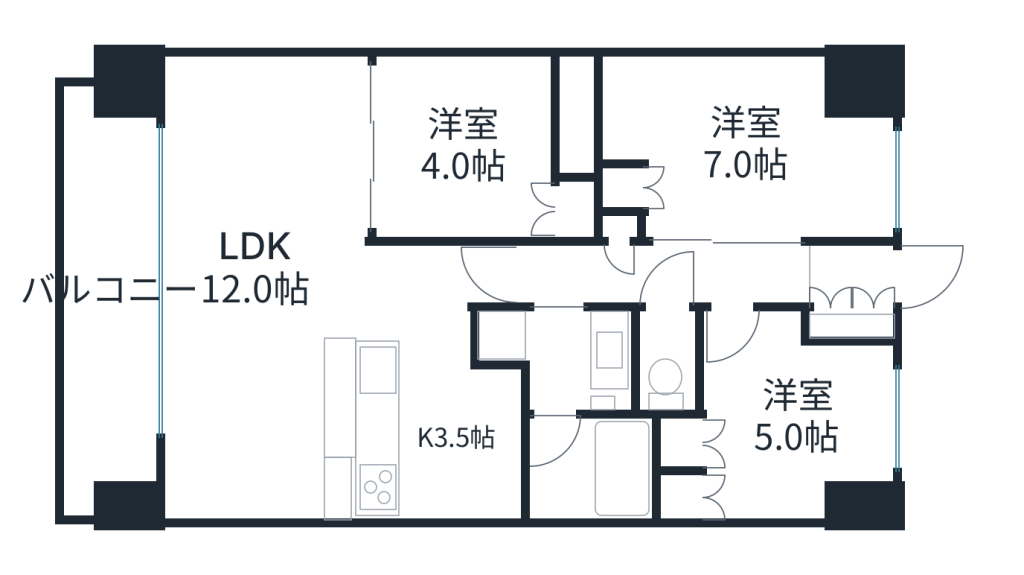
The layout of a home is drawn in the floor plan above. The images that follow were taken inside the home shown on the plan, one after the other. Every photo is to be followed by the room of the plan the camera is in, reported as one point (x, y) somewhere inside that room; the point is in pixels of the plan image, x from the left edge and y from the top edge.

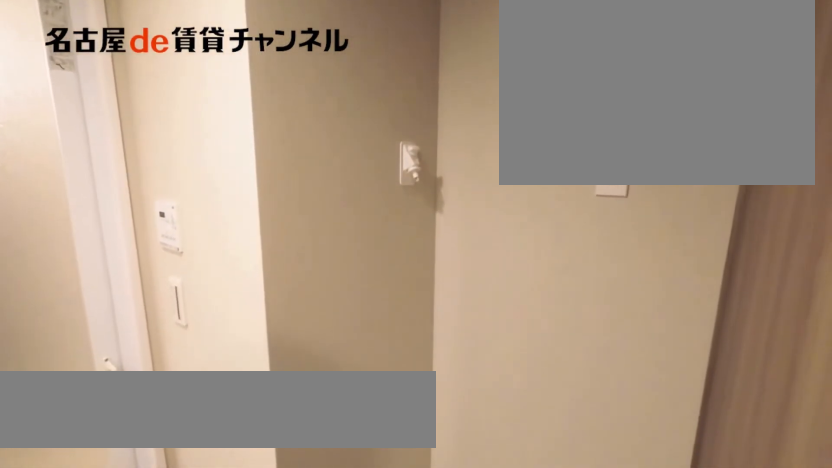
(563, 356)
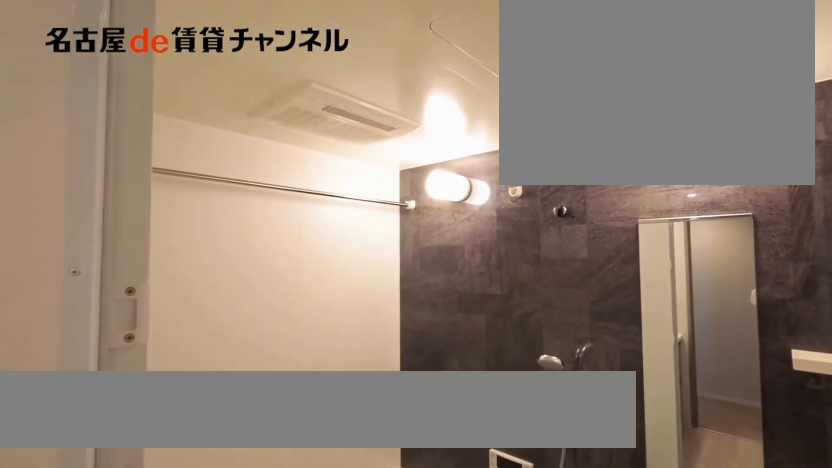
(584, 467)
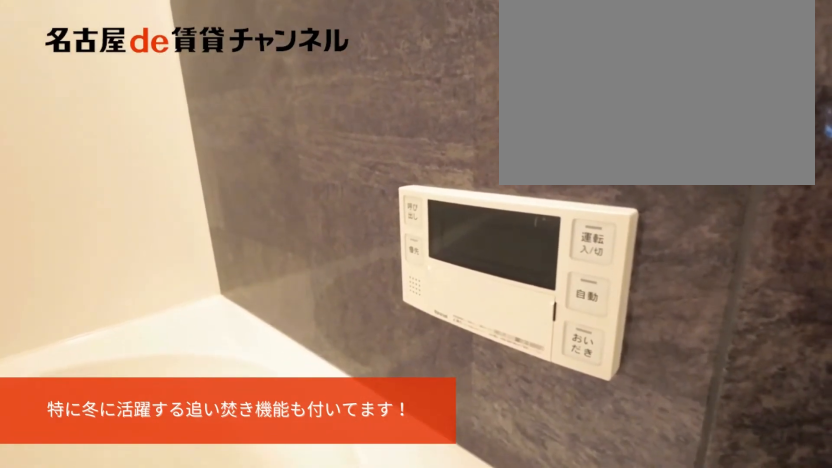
(584, 467)
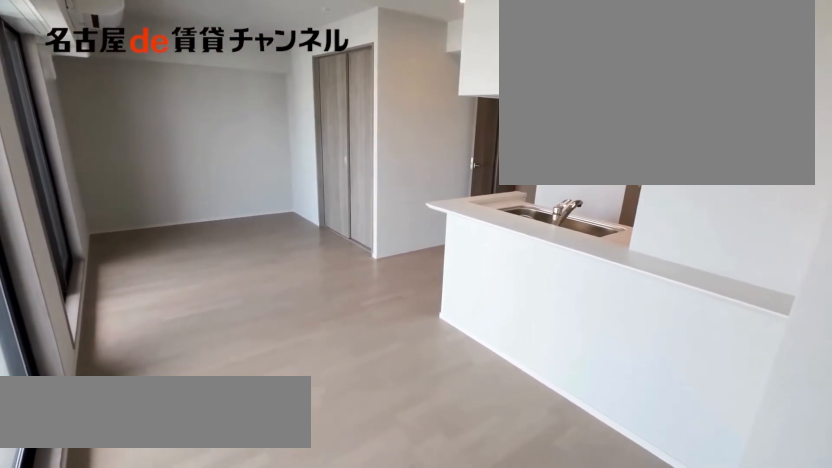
(256, 274)
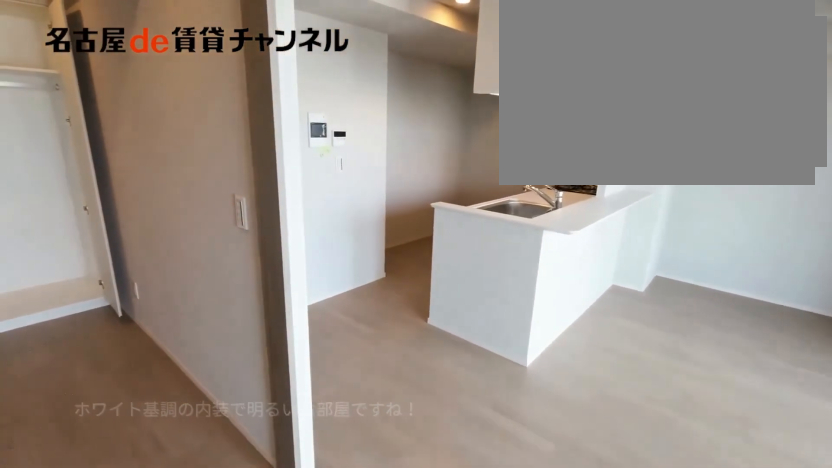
(257, 274)
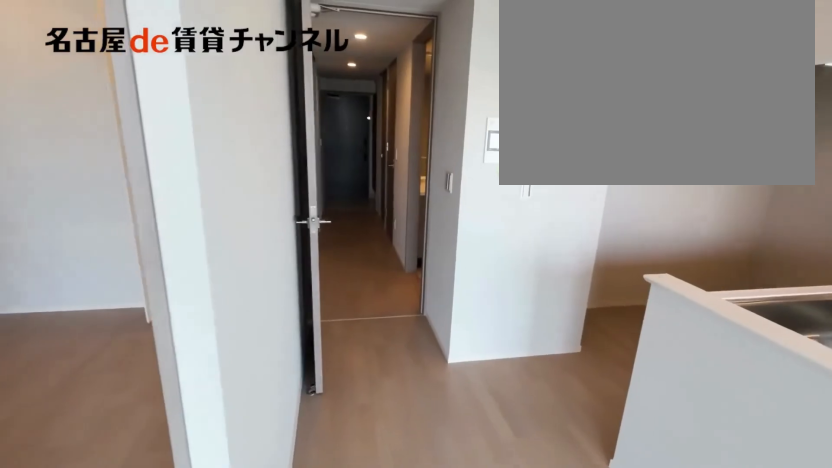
(257, 274)
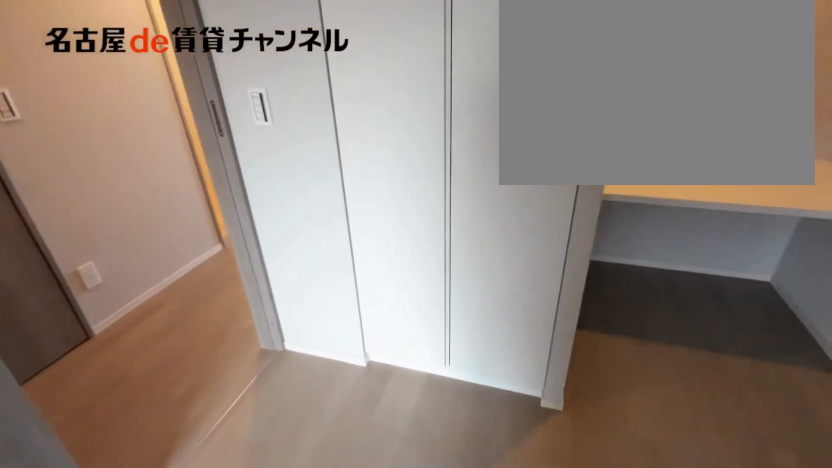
(745, 144)
